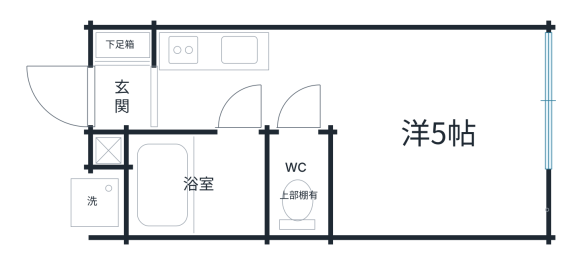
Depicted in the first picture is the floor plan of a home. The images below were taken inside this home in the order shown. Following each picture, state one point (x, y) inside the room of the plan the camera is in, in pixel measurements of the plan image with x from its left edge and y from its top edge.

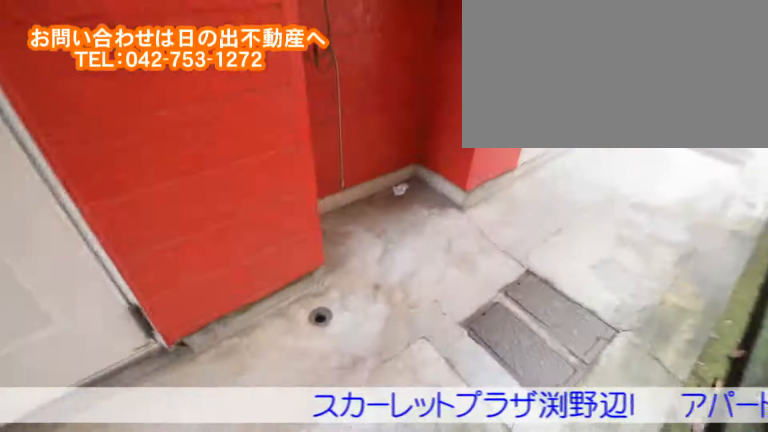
(71, 208)
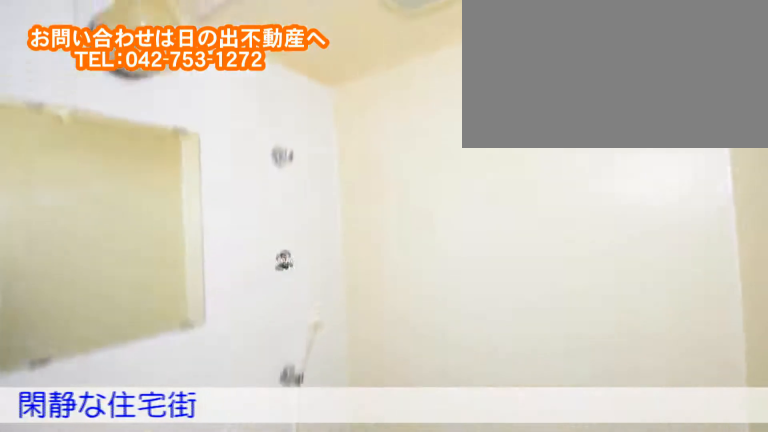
(229, 176)
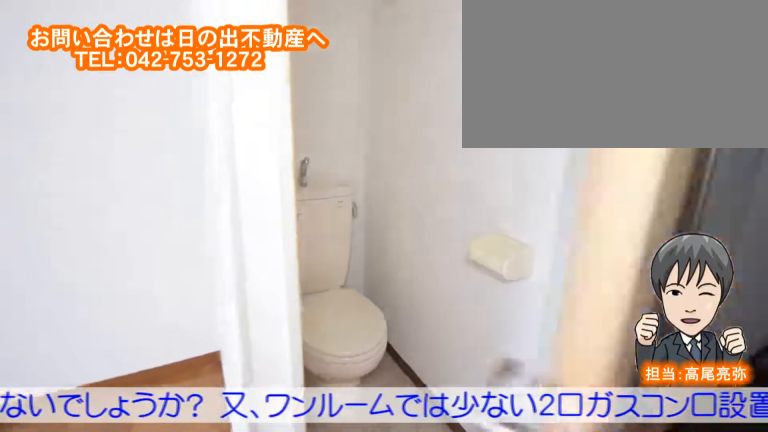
(298, 184)
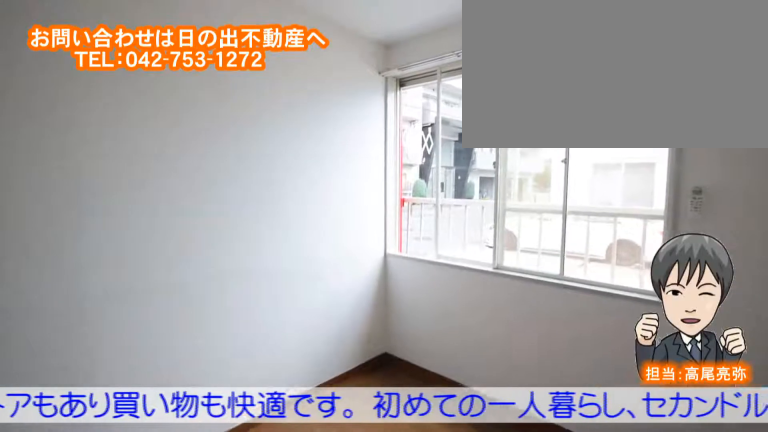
(445, 159)
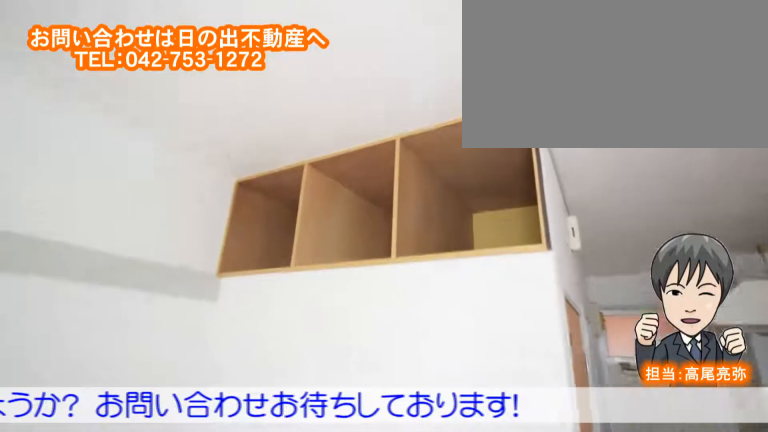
(445, 160)
